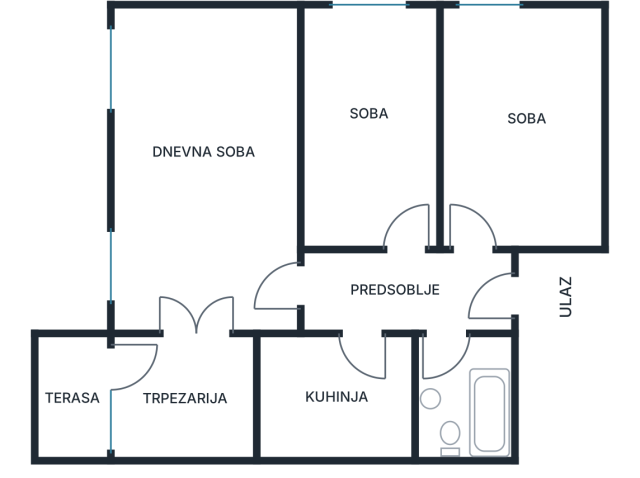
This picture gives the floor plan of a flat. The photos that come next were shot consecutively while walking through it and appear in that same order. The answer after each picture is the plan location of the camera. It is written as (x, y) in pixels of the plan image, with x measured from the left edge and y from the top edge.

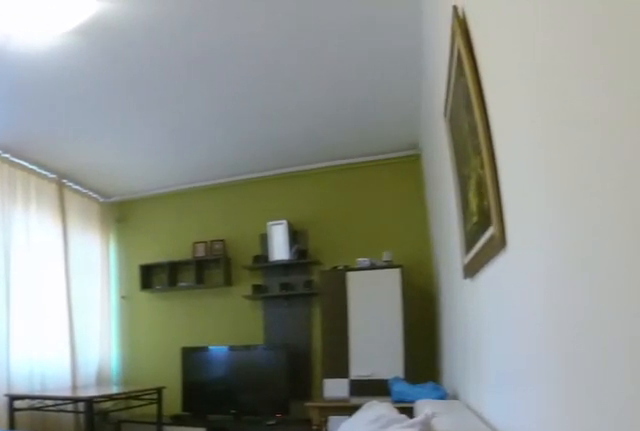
(283, 294)
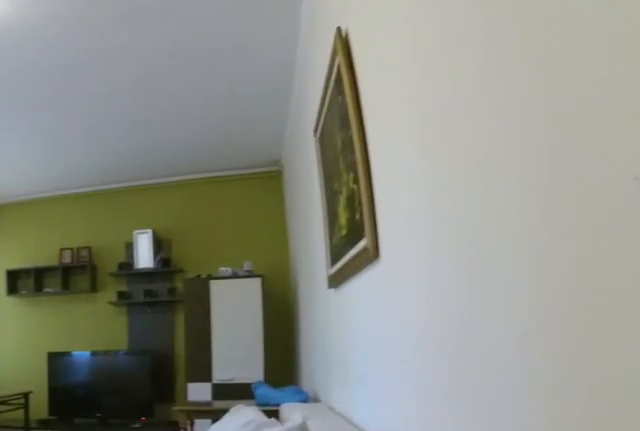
(279, 289)
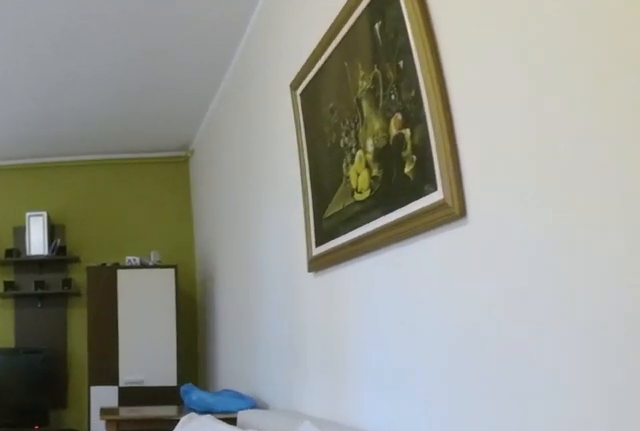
(263, 243)
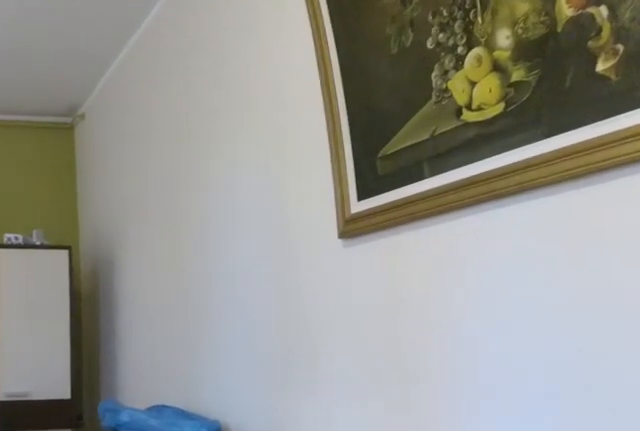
(246, 170)
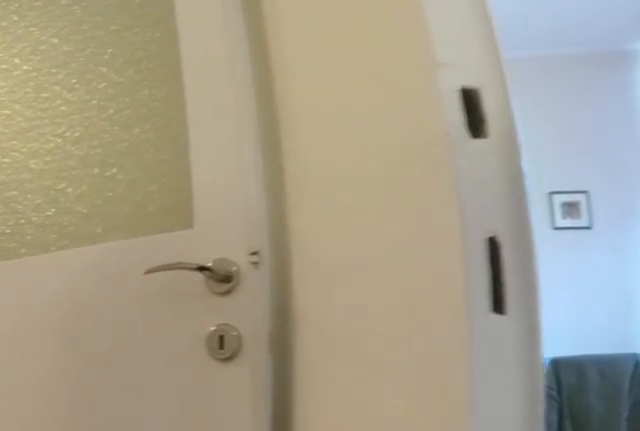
(217, 264)
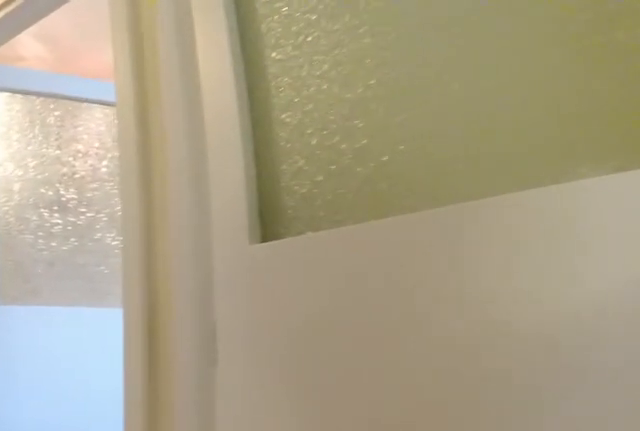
(259, 274)
